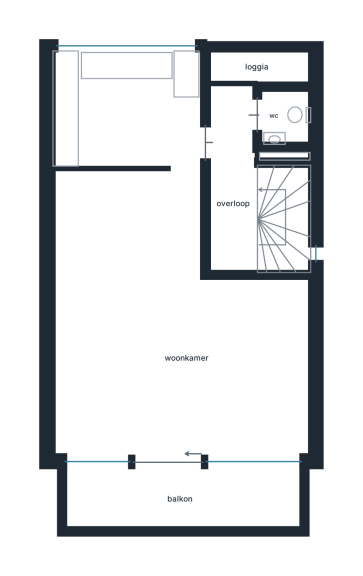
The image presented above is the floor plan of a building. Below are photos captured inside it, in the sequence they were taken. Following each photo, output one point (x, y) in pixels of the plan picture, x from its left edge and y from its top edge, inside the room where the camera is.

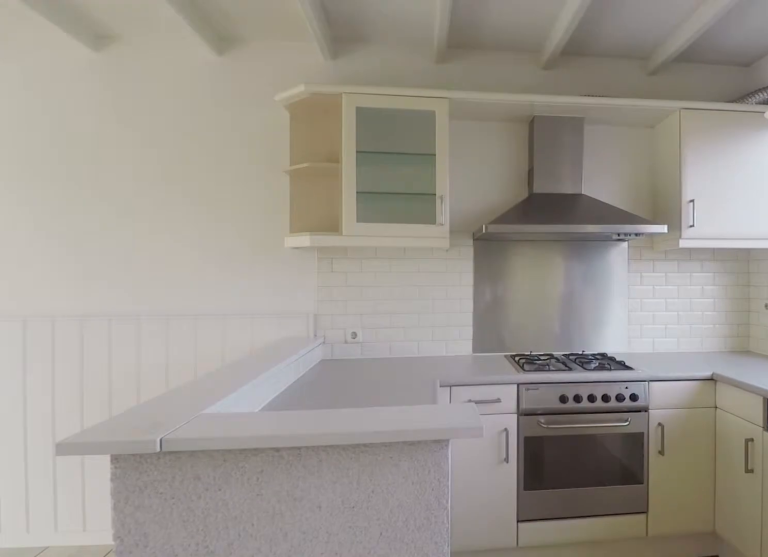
(111, 84)
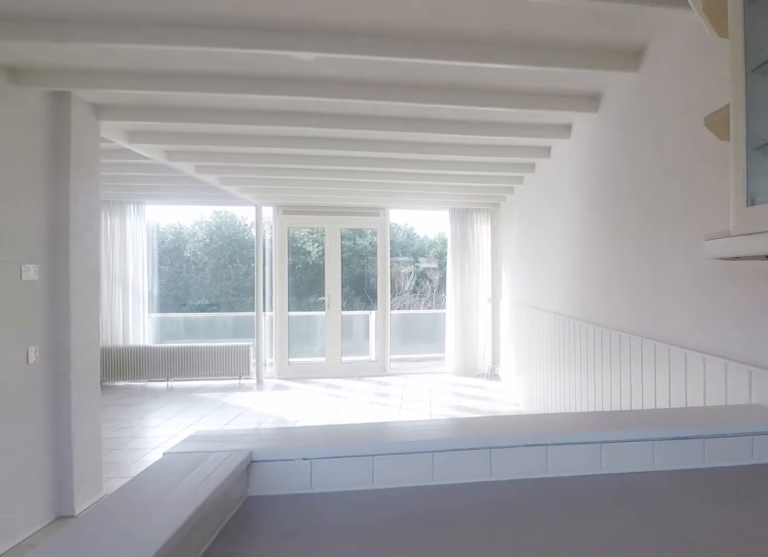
(111, 84)
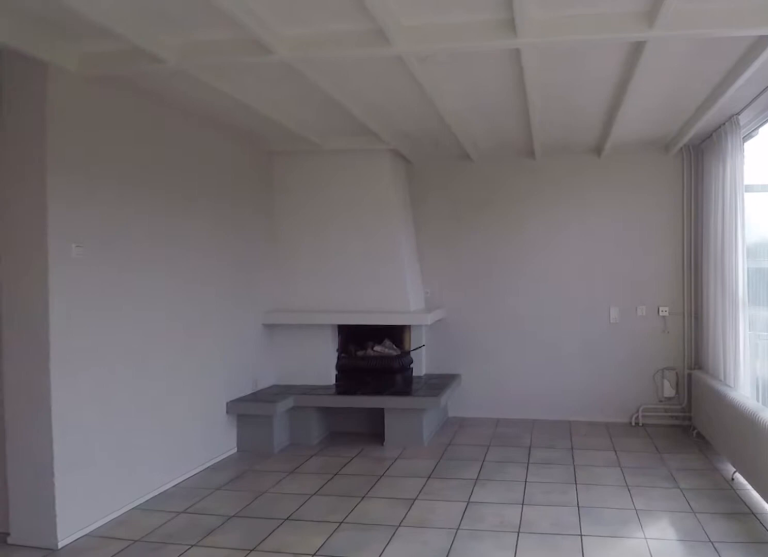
(265, 372)
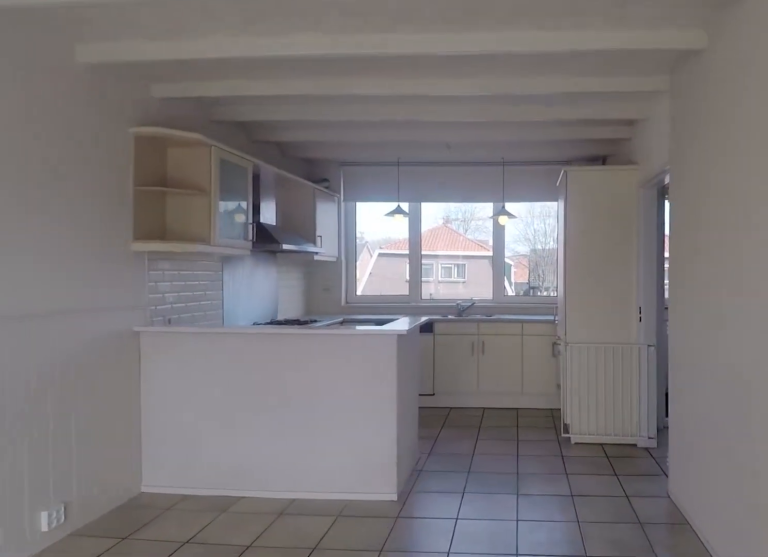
(167, 332)
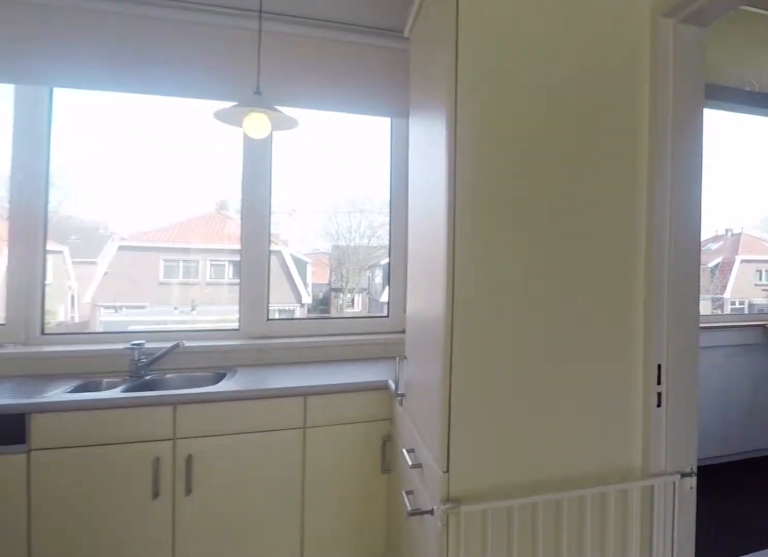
(111, 84)
